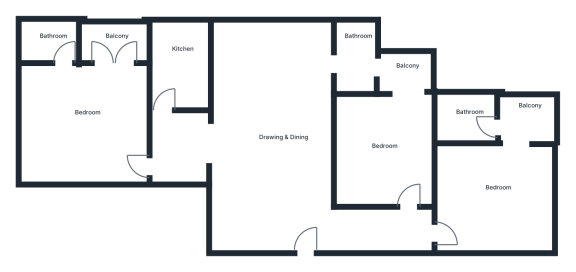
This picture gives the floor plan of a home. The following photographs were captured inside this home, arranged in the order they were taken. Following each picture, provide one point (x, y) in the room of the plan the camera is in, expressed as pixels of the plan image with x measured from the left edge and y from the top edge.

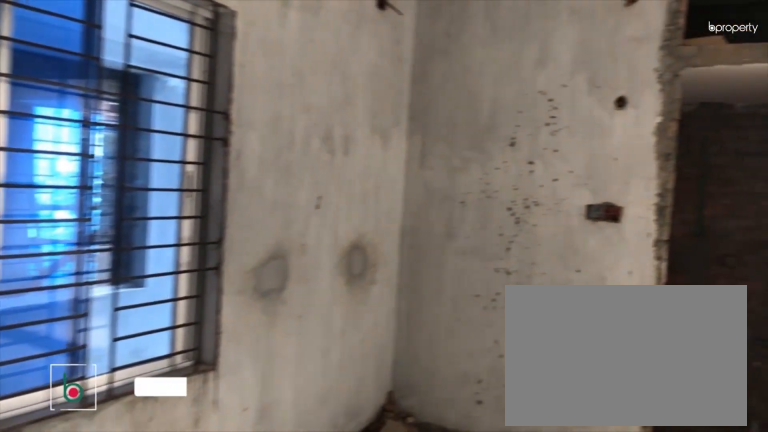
(80, 111)
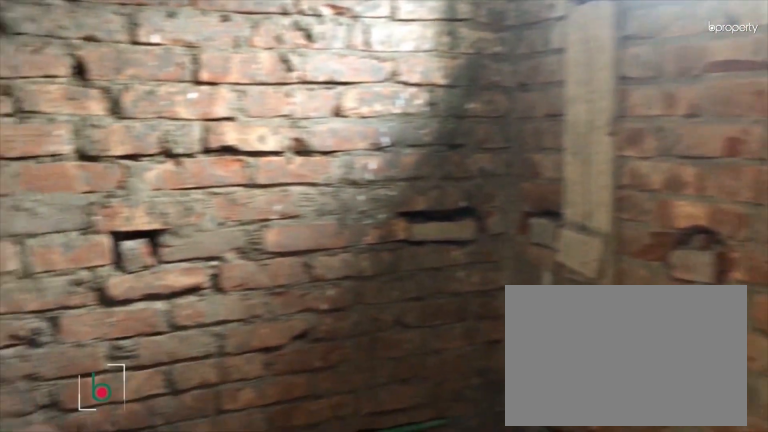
(56, 40)
